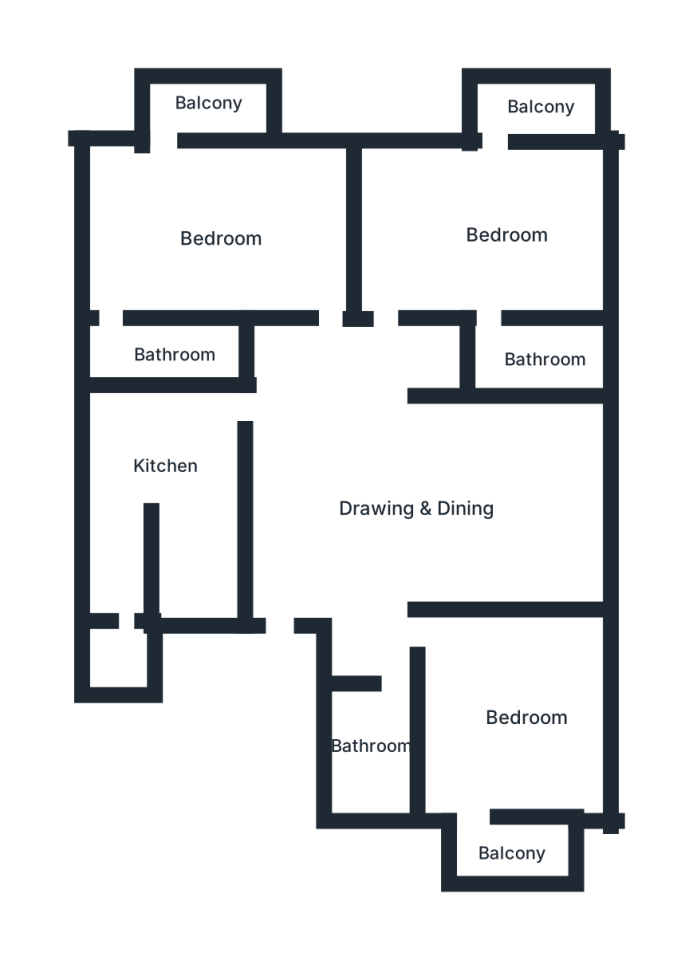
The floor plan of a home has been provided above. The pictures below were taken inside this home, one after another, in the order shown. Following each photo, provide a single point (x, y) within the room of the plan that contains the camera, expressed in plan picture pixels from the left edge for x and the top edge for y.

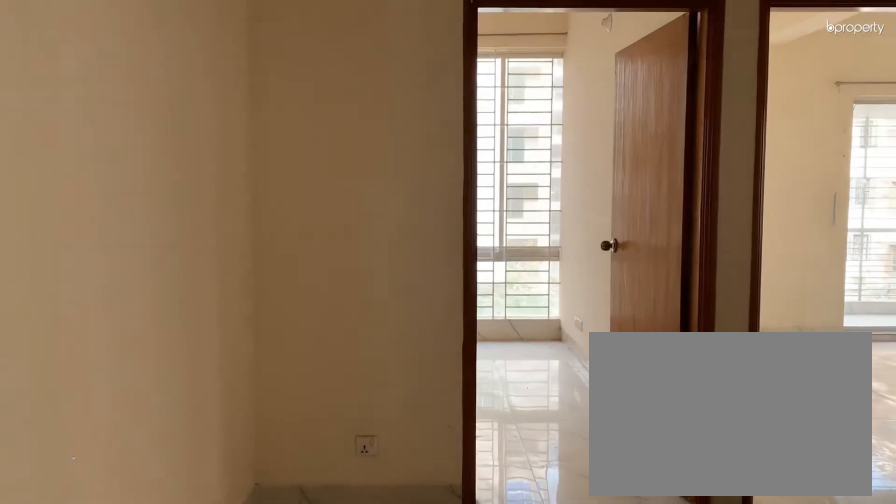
(415, 498)
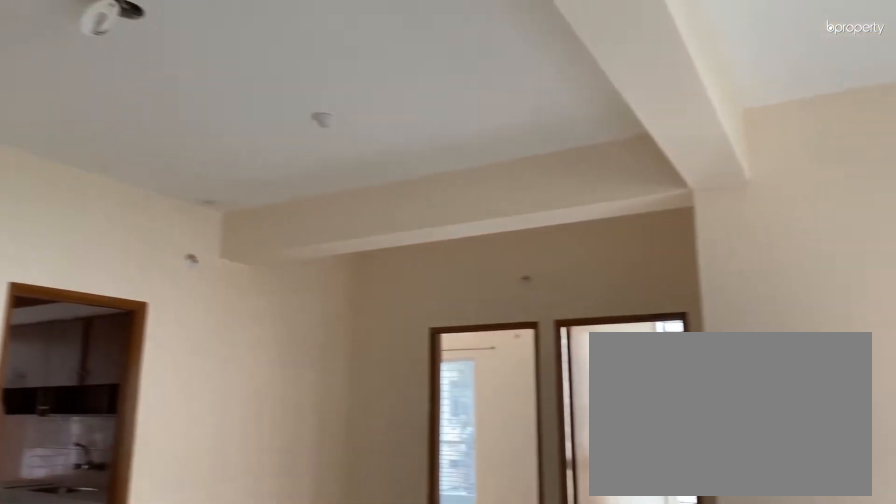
(420, 499)
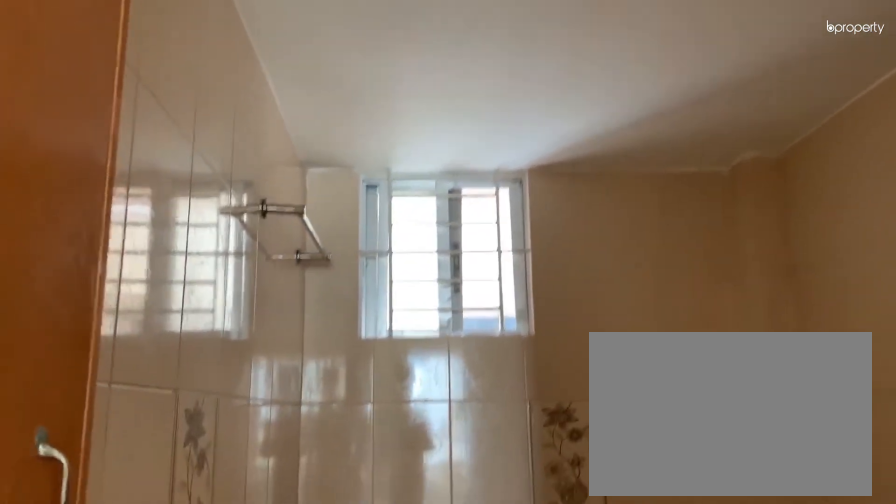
(382, 752)
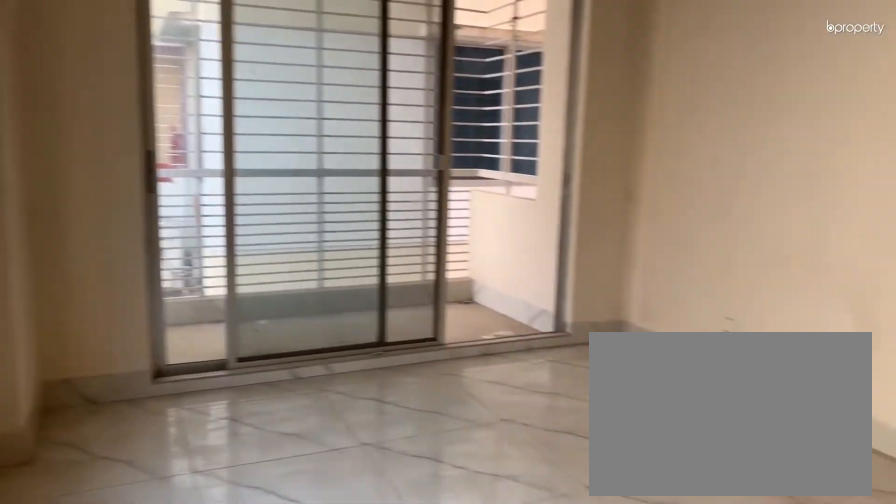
(512, 730)
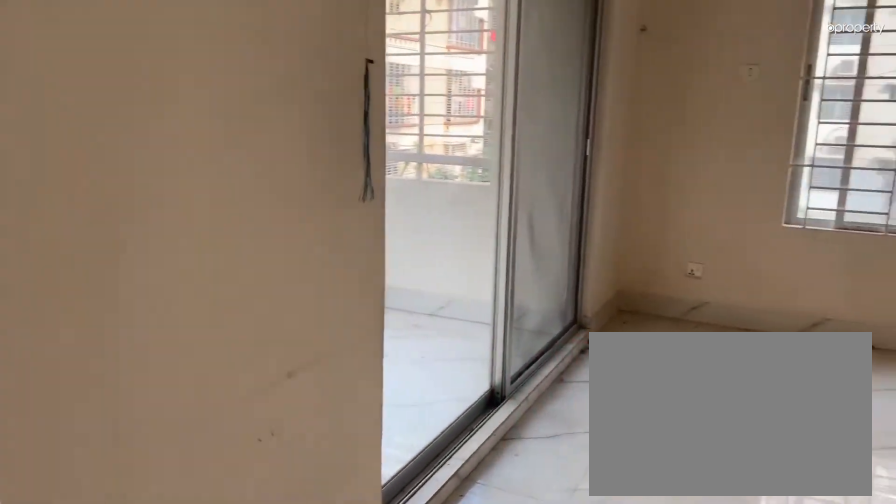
(471, 245)
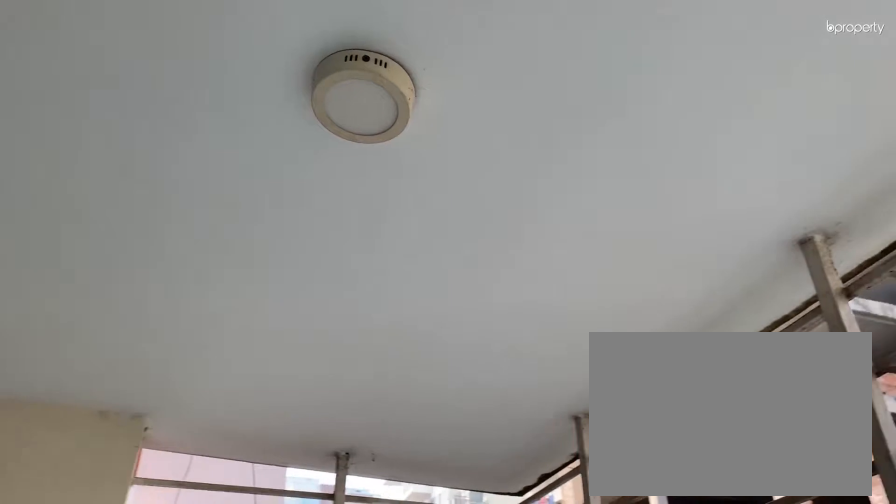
(532, 114)
